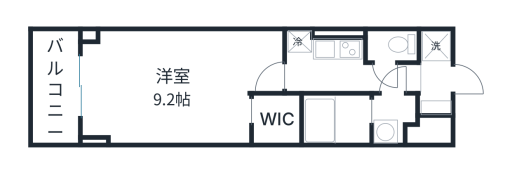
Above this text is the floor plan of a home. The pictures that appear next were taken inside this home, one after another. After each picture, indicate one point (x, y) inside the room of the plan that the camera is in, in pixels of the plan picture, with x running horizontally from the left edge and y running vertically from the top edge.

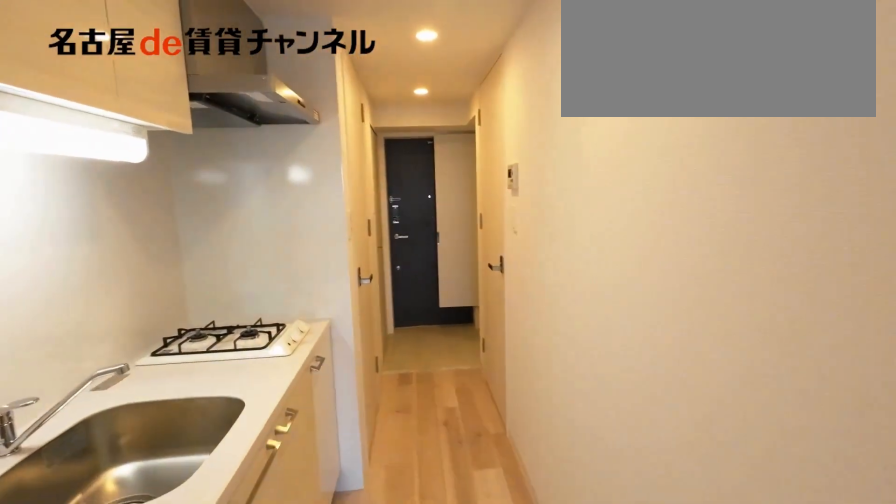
(349, 76)
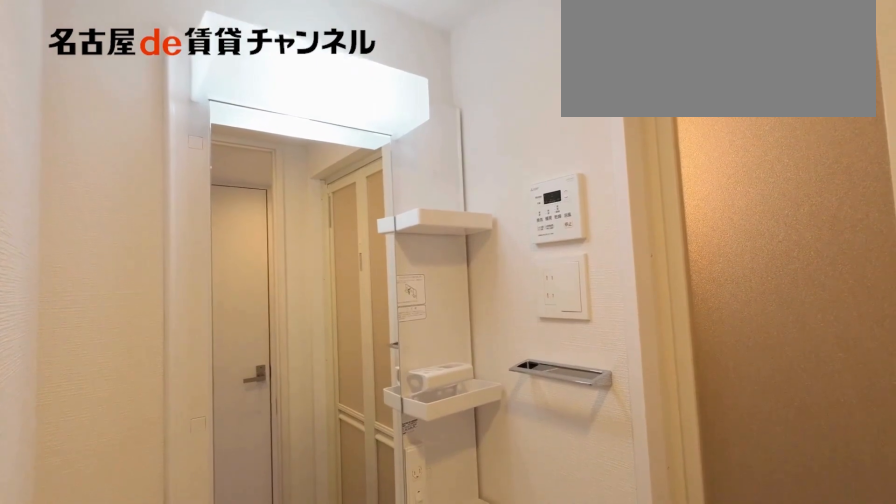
(393, 118)
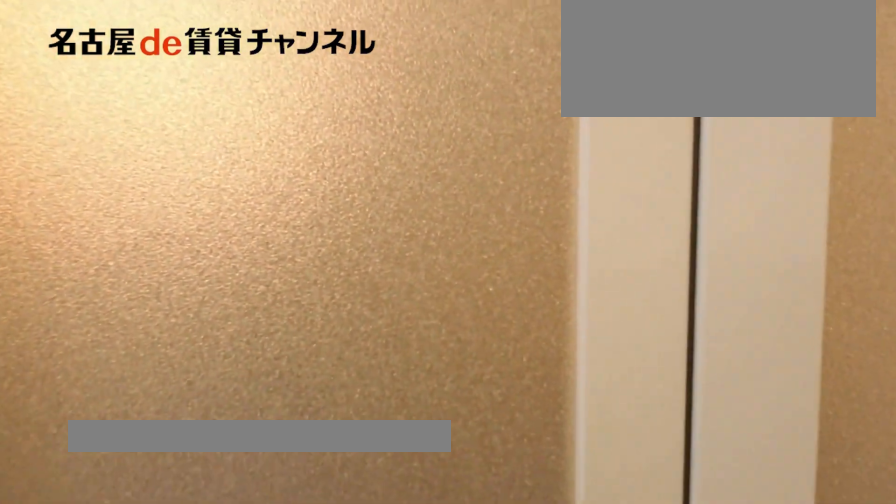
(393, 118)
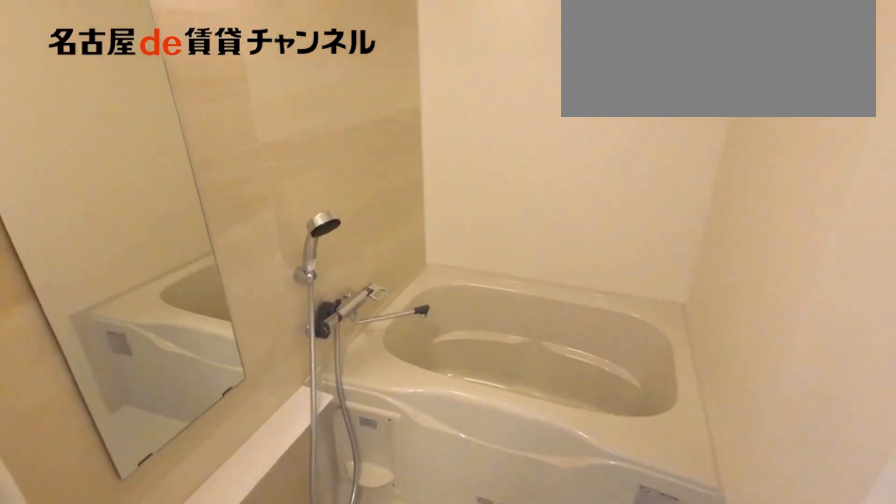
(336, 120)
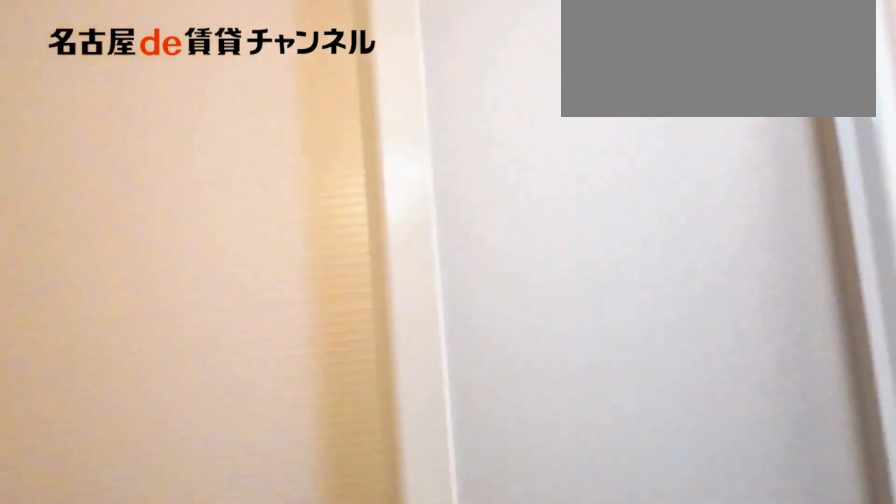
(336, 120)
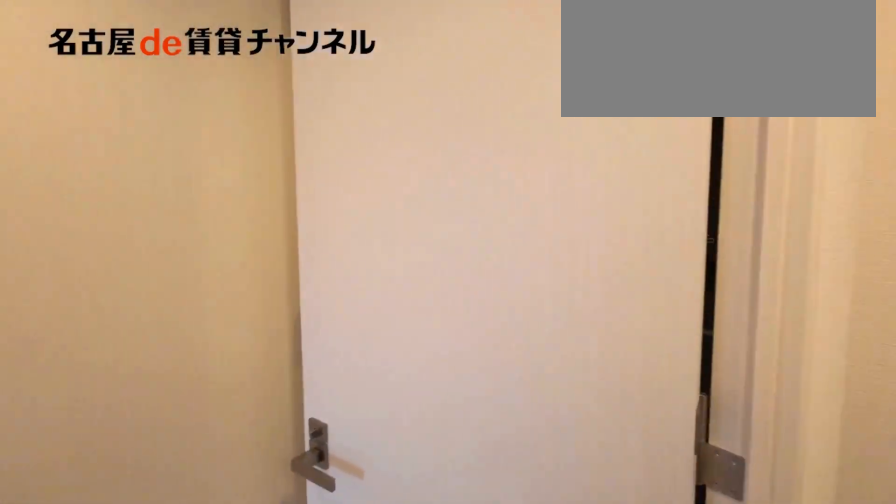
(349, 76)
